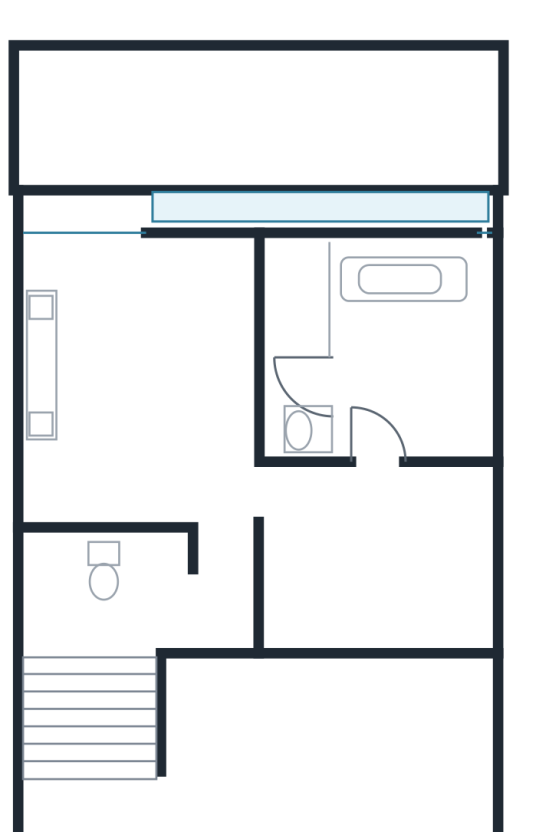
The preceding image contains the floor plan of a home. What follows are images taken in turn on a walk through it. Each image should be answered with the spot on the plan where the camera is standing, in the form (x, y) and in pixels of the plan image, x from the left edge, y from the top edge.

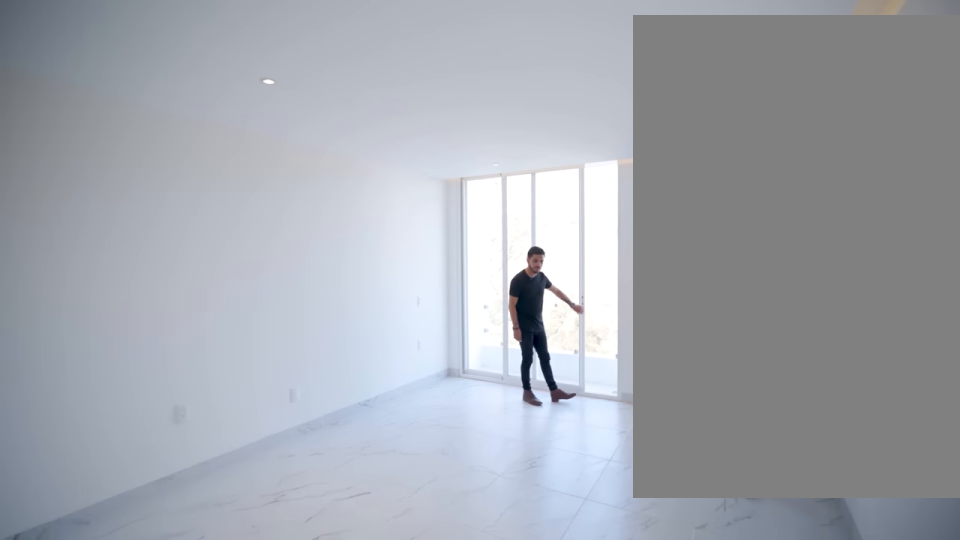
(233, 606)
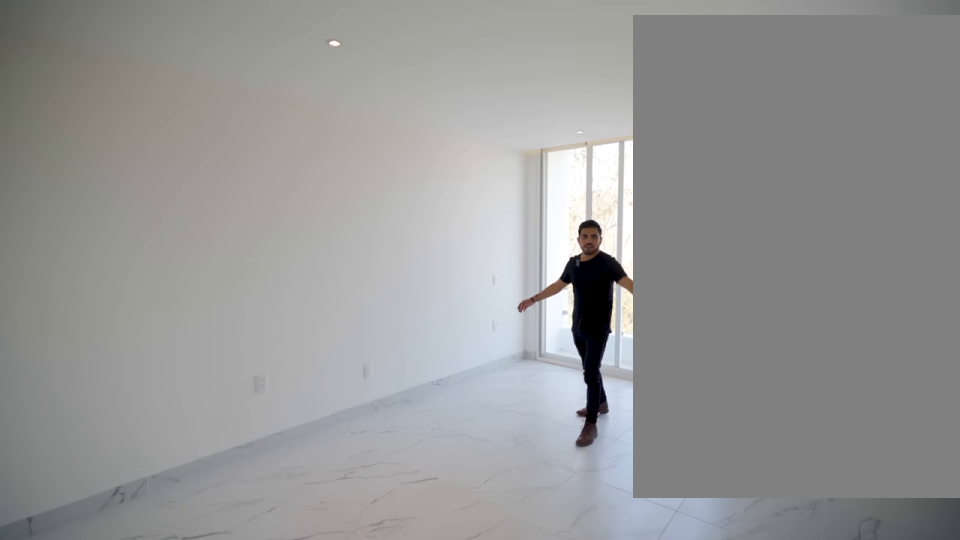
(221, 500)
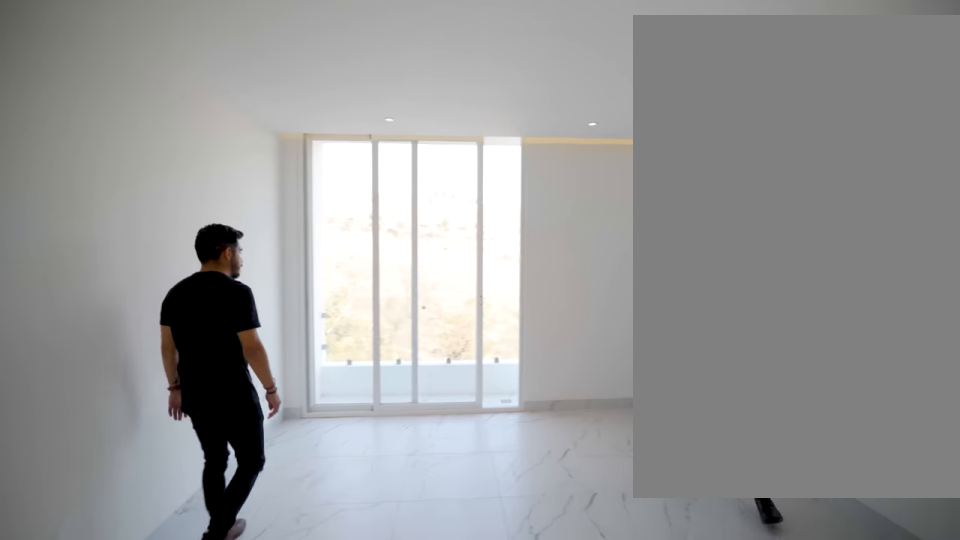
(222, 501)
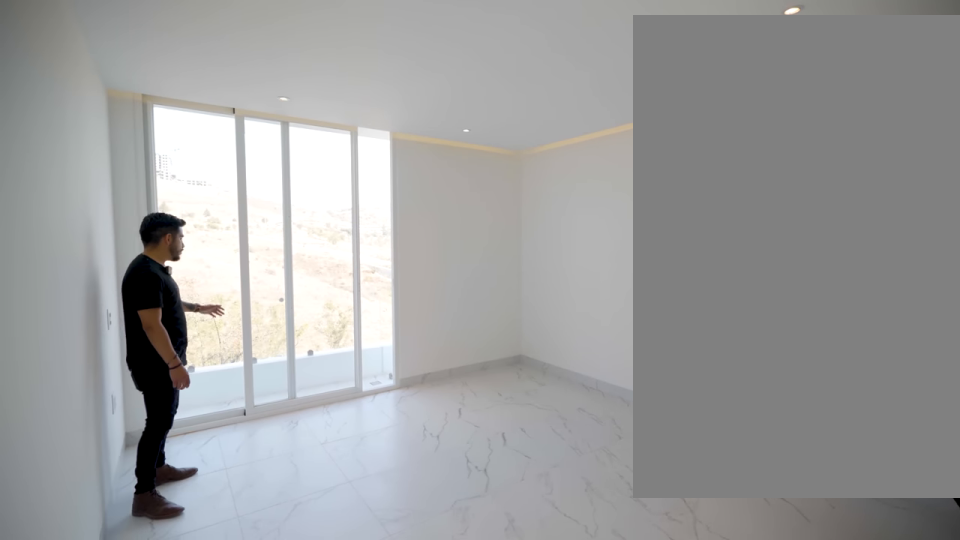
(88, 496)
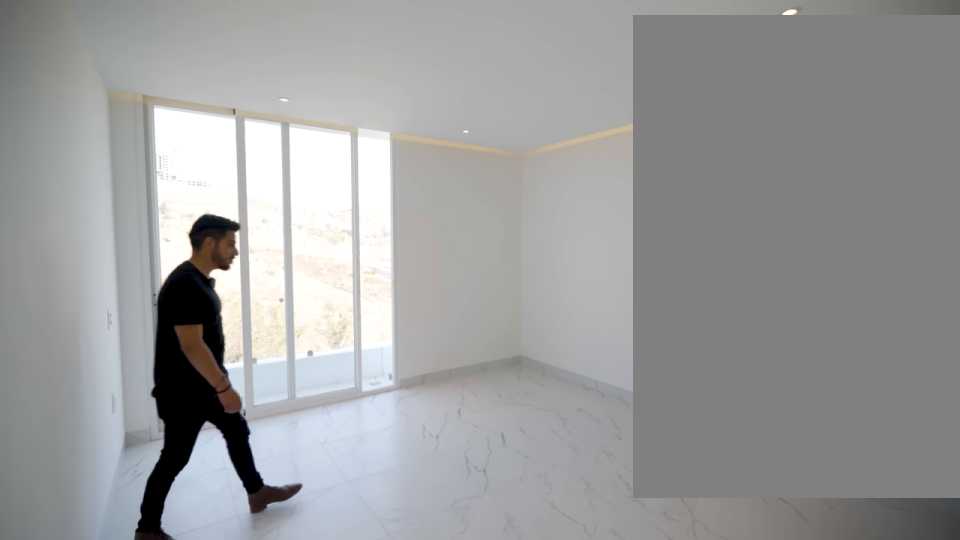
(84, 496)
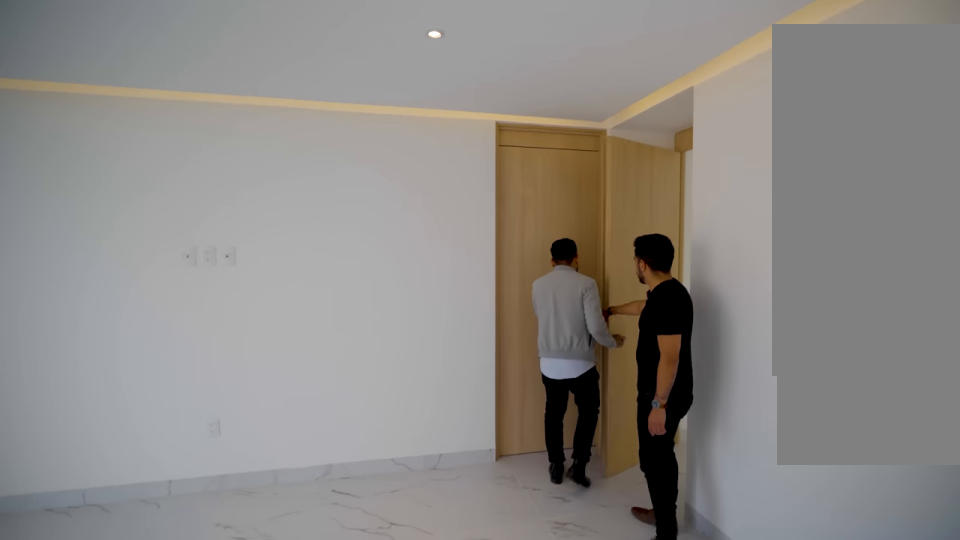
(88, 340)
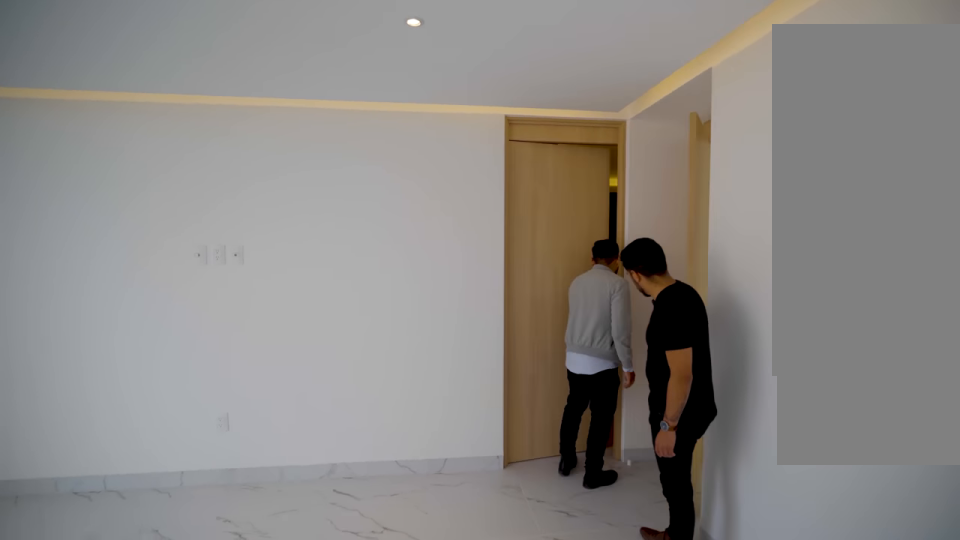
(93, 357)
